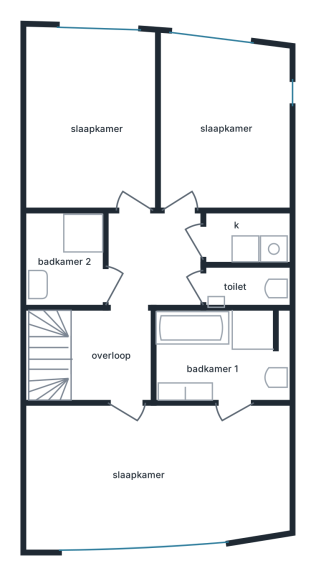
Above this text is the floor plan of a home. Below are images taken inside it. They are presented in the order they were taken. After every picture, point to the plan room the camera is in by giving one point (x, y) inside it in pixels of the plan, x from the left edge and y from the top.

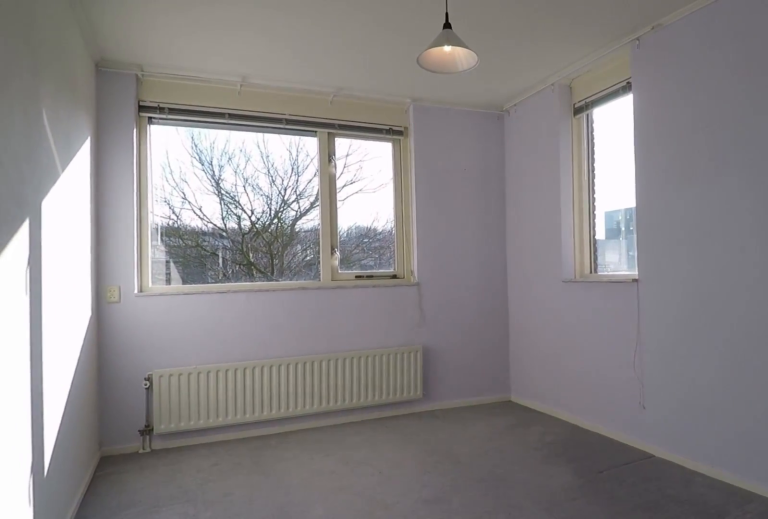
(222, 125)
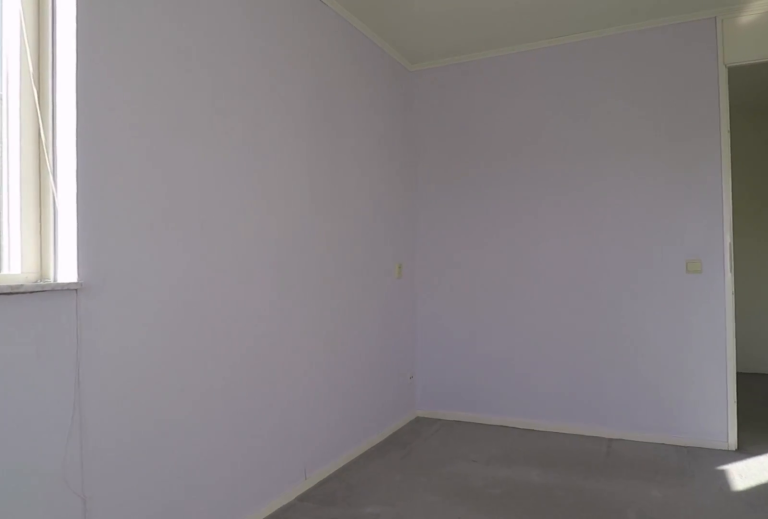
(222, 125)
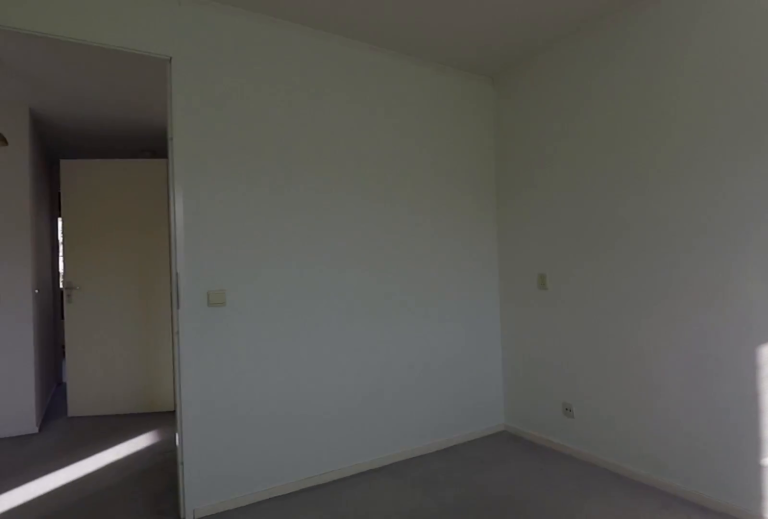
(92, 120)
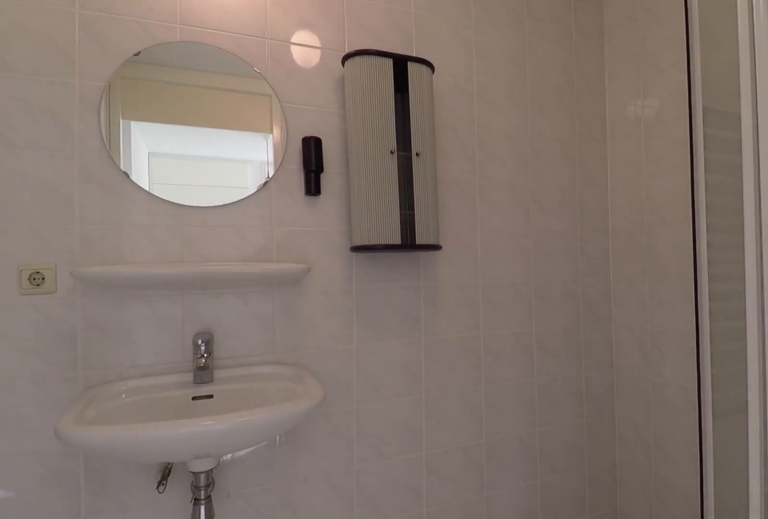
(70, 253)
